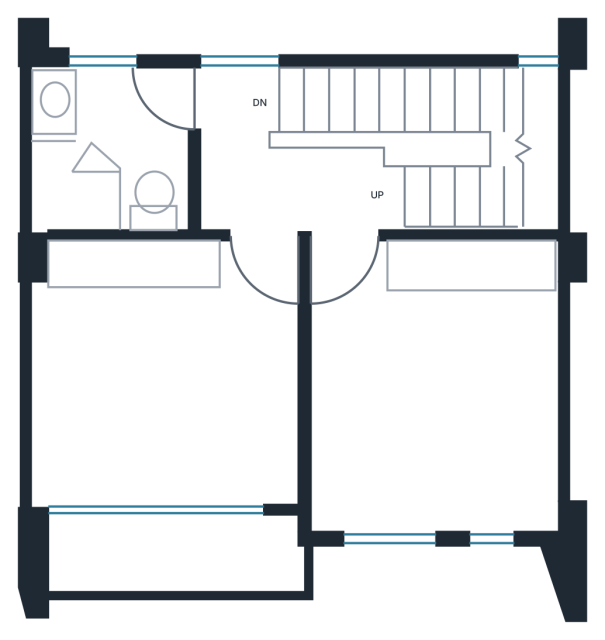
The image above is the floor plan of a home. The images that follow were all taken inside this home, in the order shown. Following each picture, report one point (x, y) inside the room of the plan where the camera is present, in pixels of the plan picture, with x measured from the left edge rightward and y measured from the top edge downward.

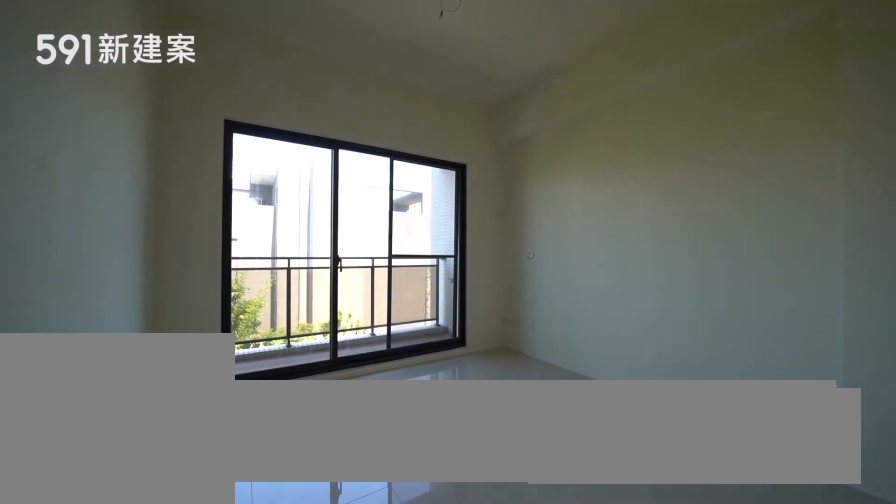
(165, 371)
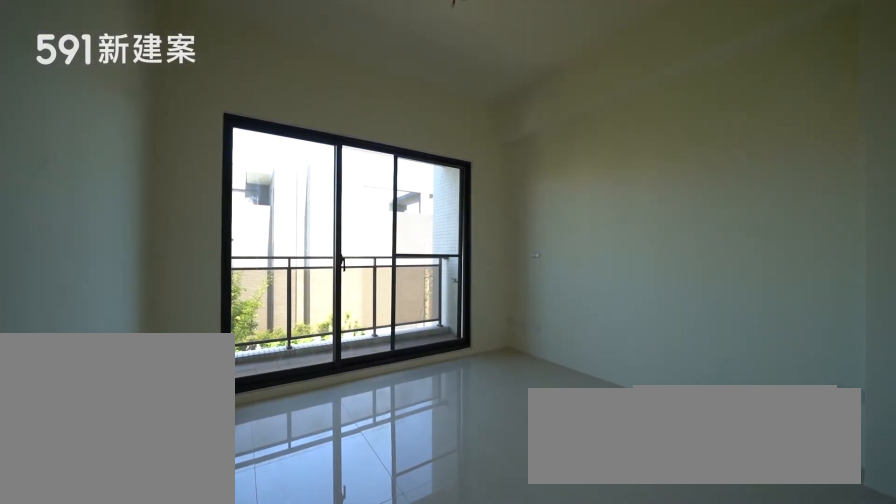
(165, 371)
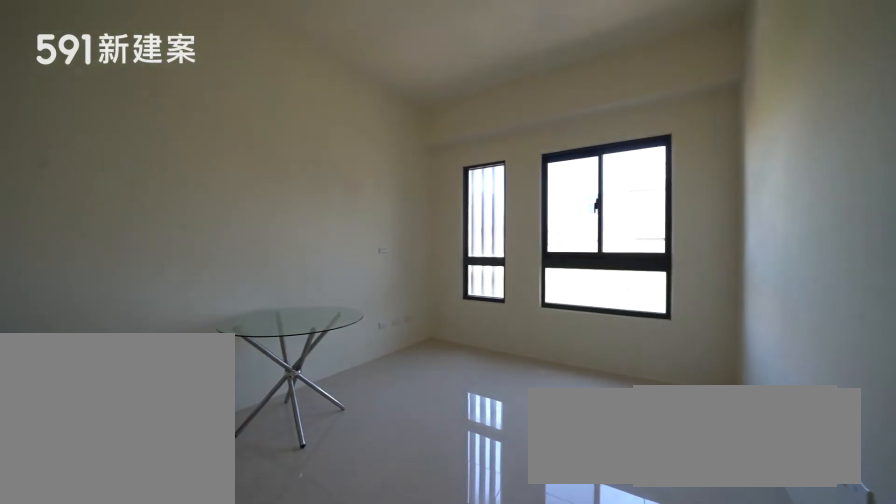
(436, 386)
